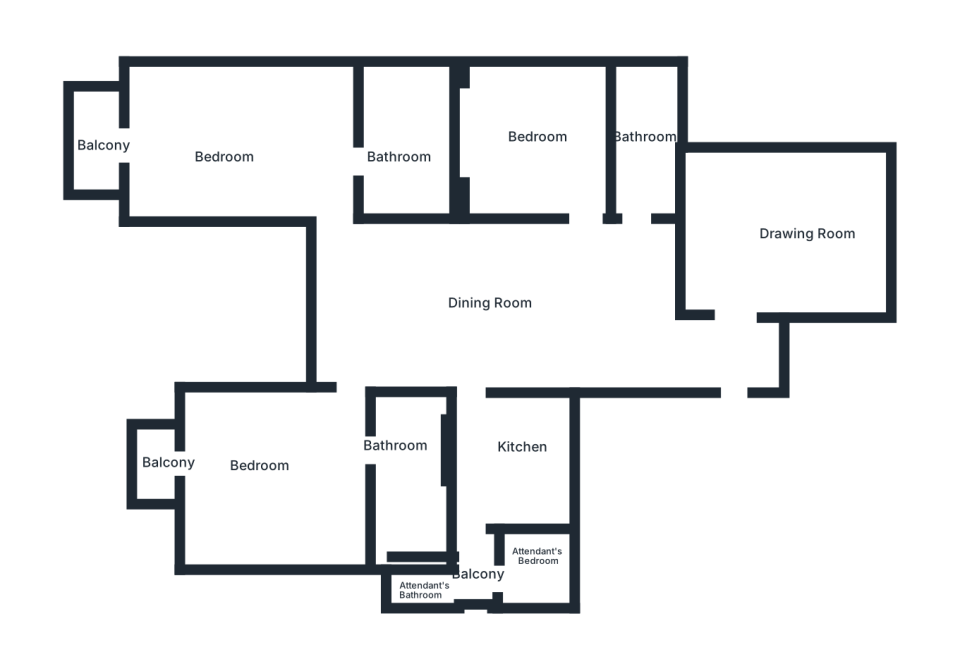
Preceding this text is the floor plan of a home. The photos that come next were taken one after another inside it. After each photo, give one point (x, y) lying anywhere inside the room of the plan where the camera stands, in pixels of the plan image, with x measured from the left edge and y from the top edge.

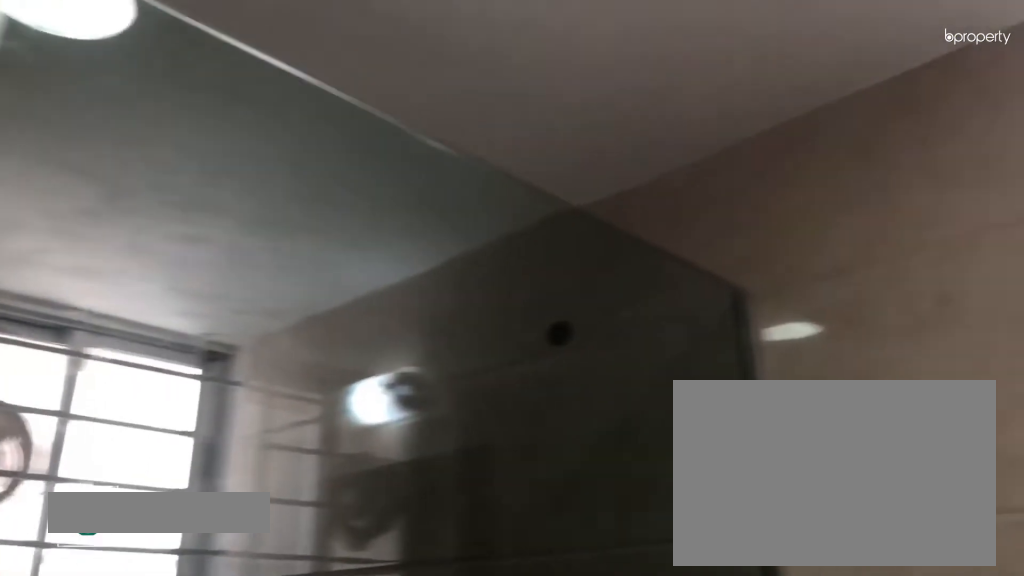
(409, 155)
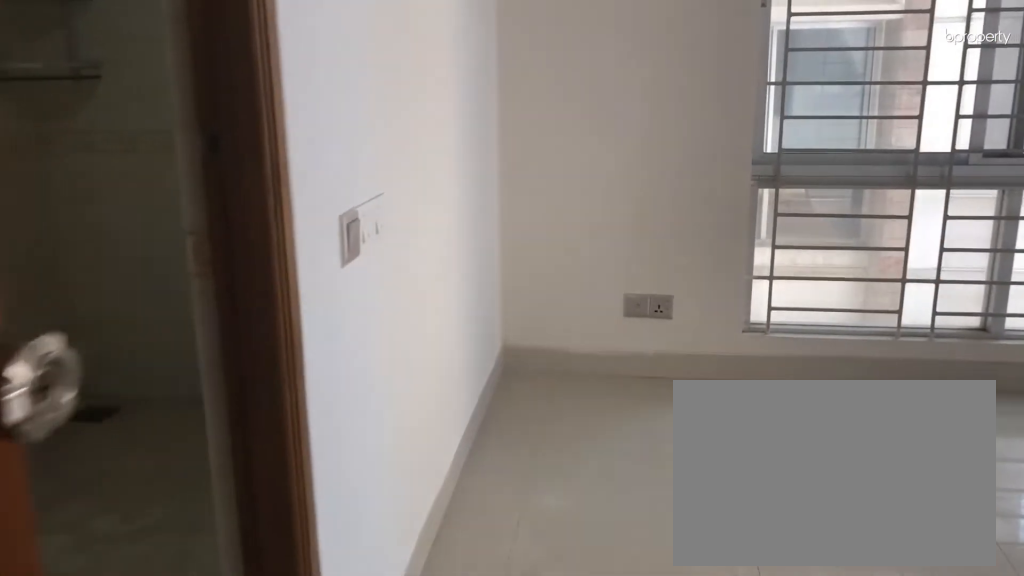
(262, 475)
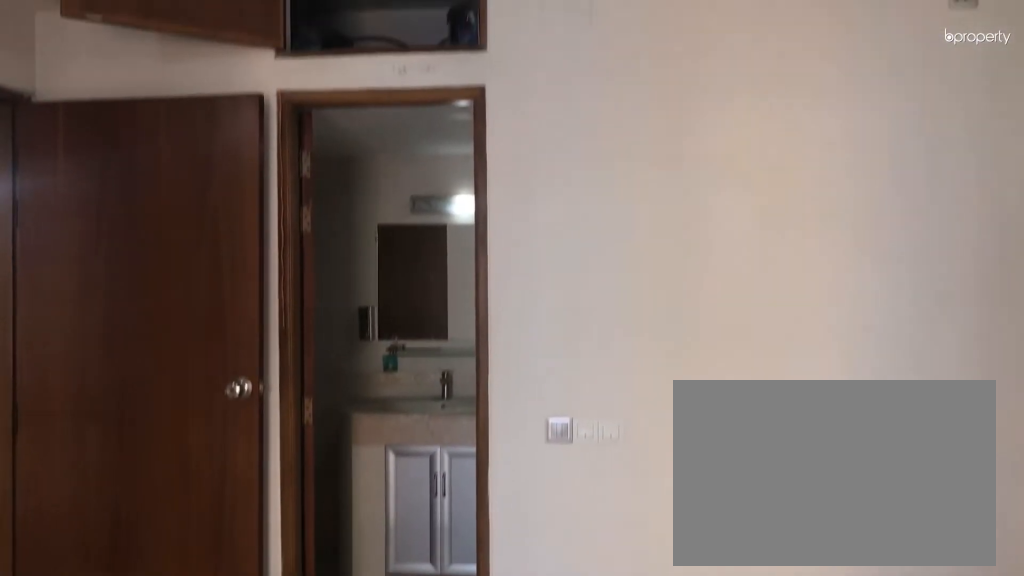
(262, 475)
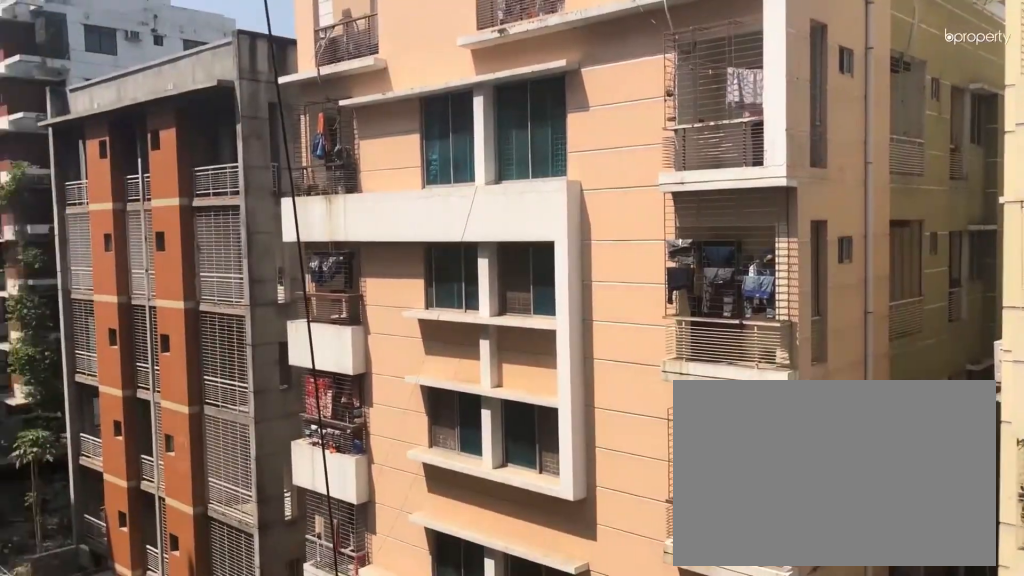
(163, 470)
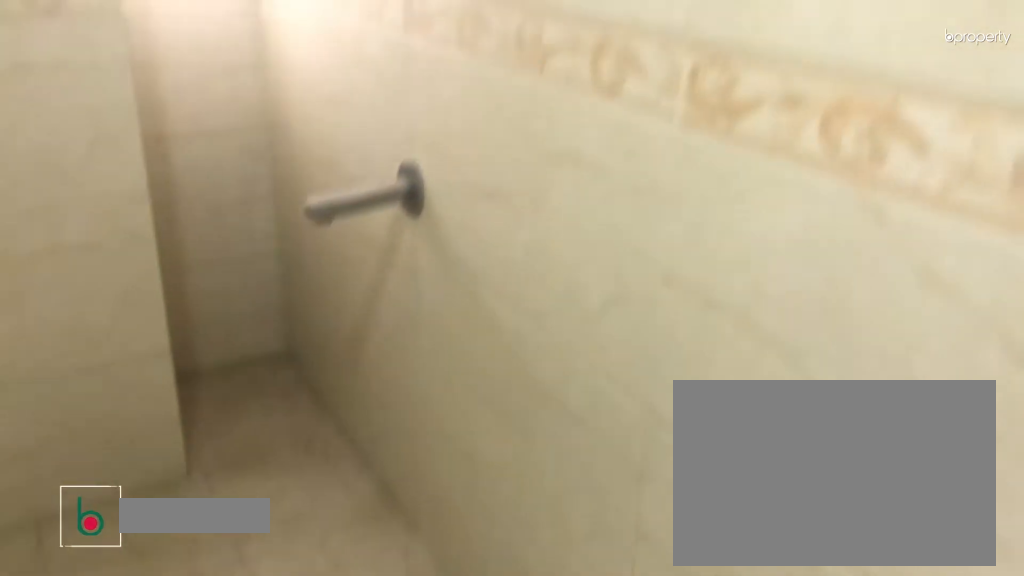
(413, 458)
